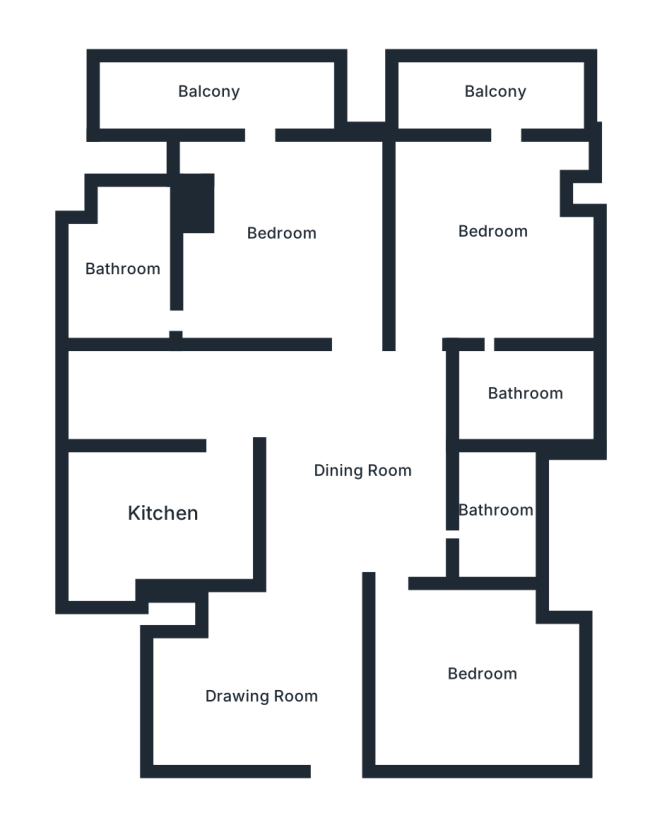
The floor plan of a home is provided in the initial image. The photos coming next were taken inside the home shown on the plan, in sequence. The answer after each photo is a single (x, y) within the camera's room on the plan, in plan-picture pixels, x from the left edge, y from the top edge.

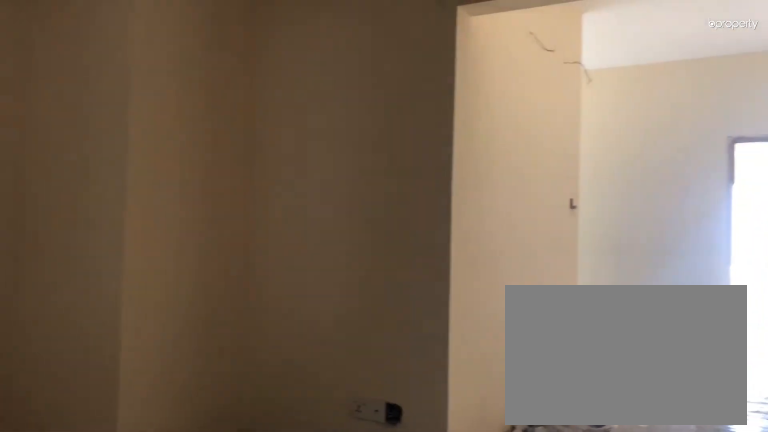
(268, 695)
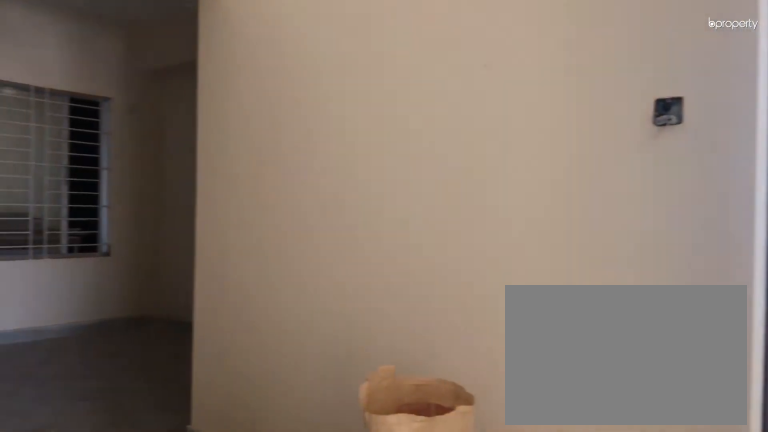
(361, 470)
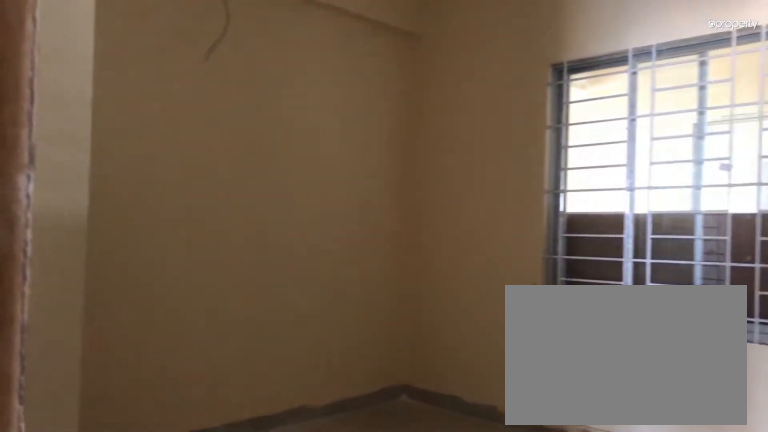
(483, 677)
